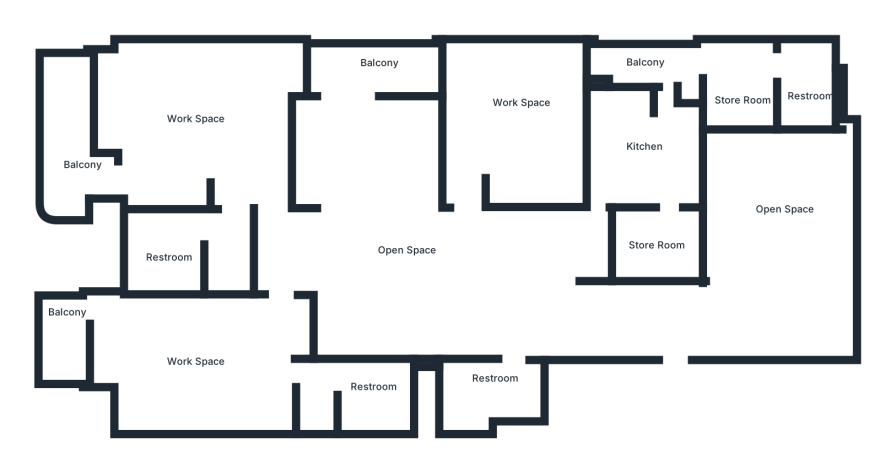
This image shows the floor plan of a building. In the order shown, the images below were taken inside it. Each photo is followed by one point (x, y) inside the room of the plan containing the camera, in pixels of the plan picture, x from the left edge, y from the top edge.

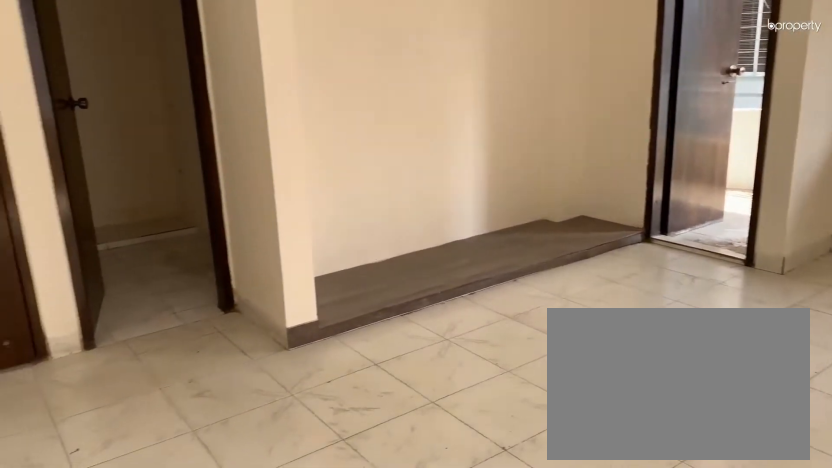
(212, 125)
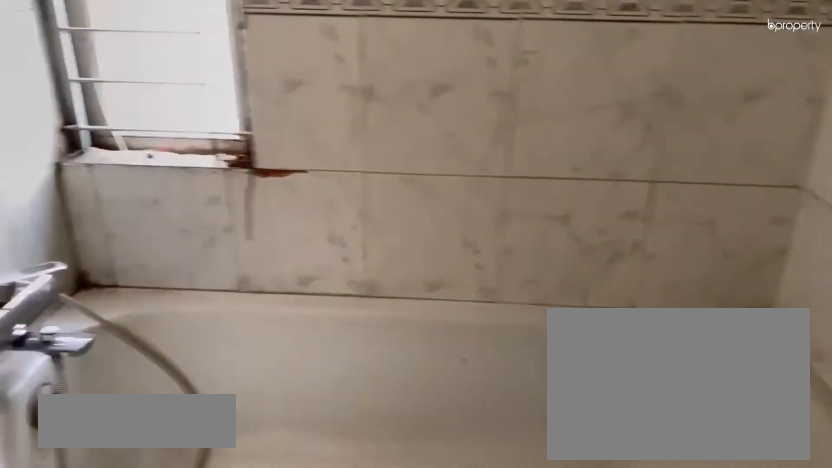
(176, 238)
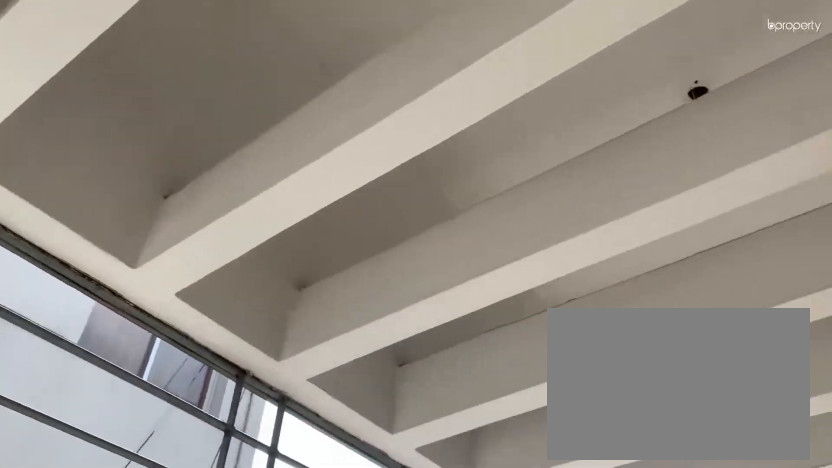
(66, 166)
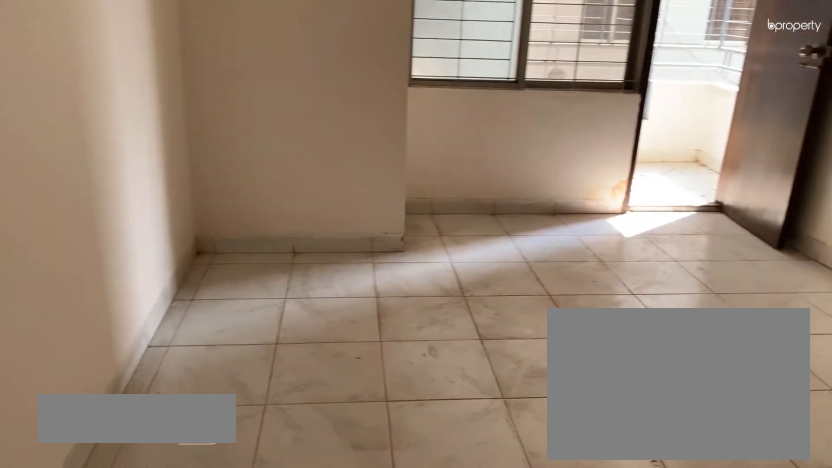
(208, 369)
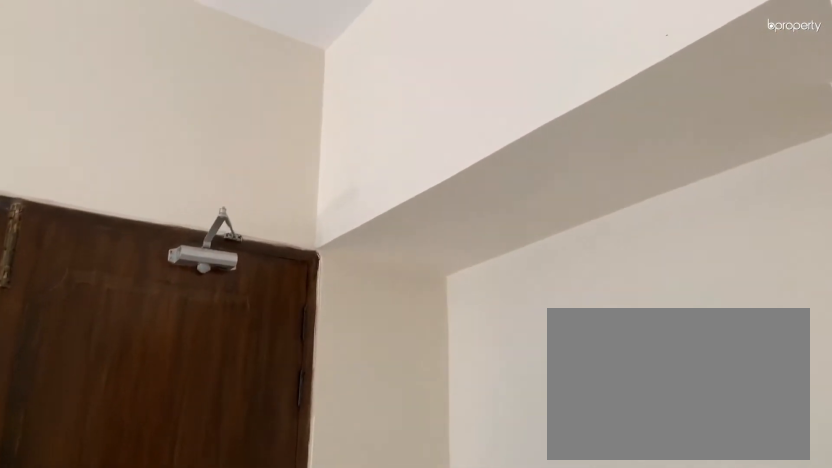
(208, 369)
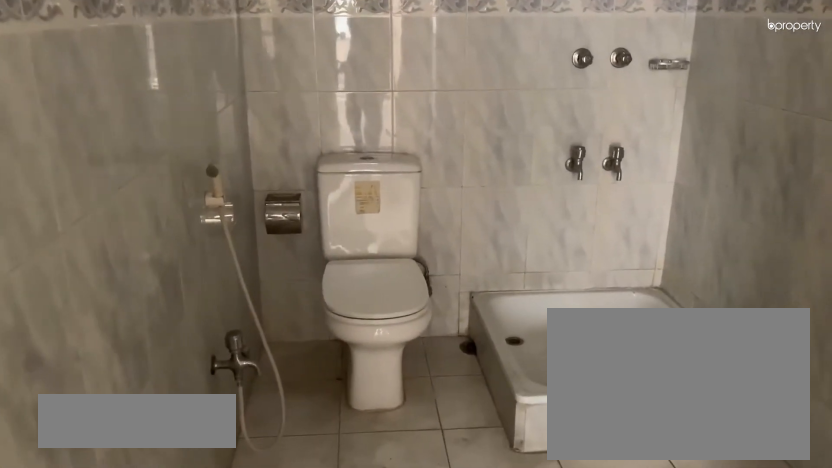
(376, 386)
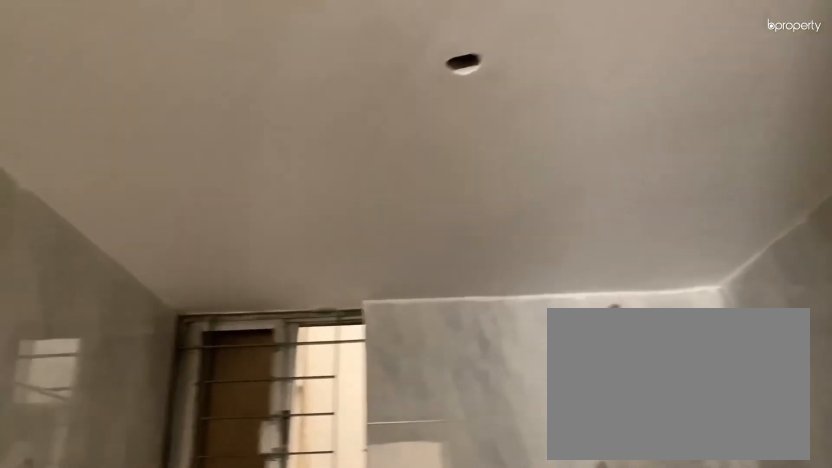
(376, 386)
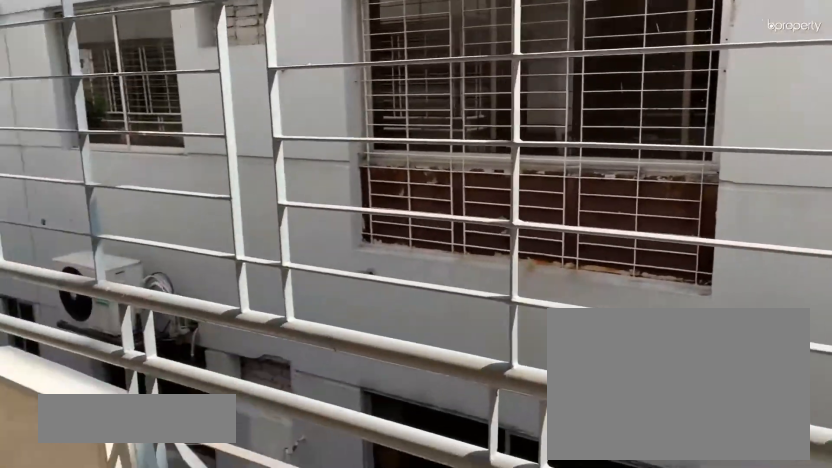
(61, 335)
